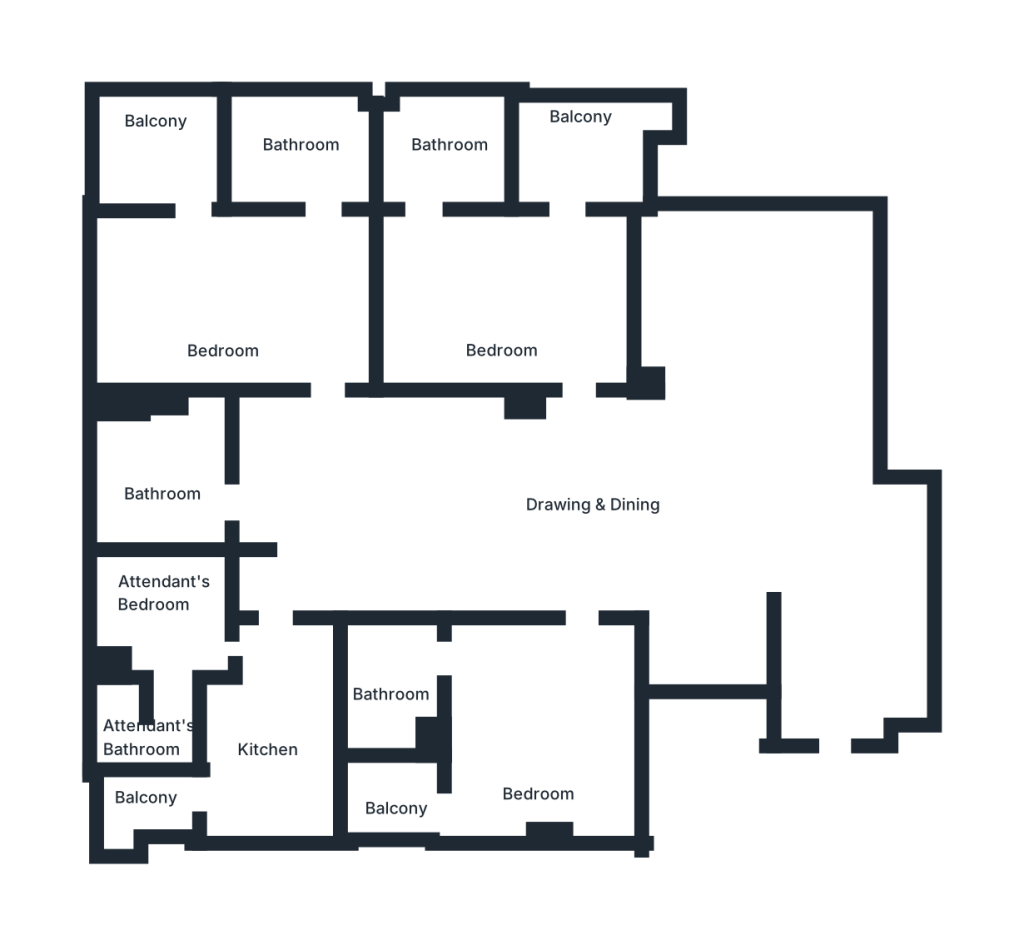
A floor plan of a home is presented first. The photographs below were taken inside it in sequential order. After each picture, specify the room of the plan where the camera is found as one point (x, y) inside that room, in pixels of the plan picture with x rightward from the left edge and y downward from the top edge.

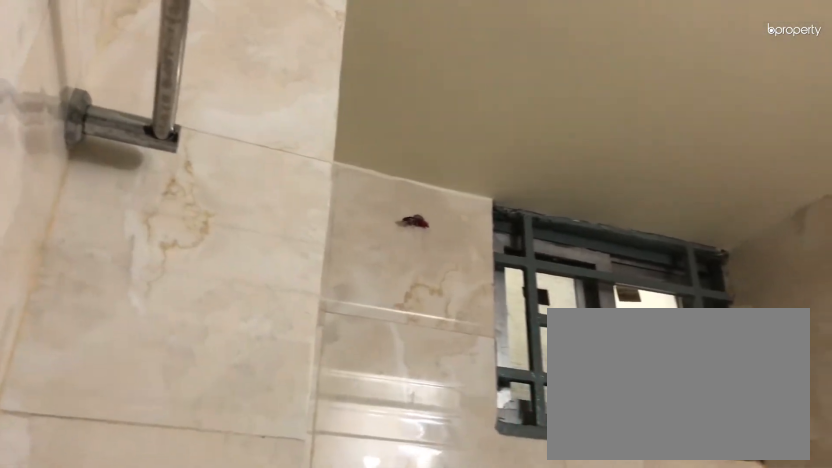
(390, 698)
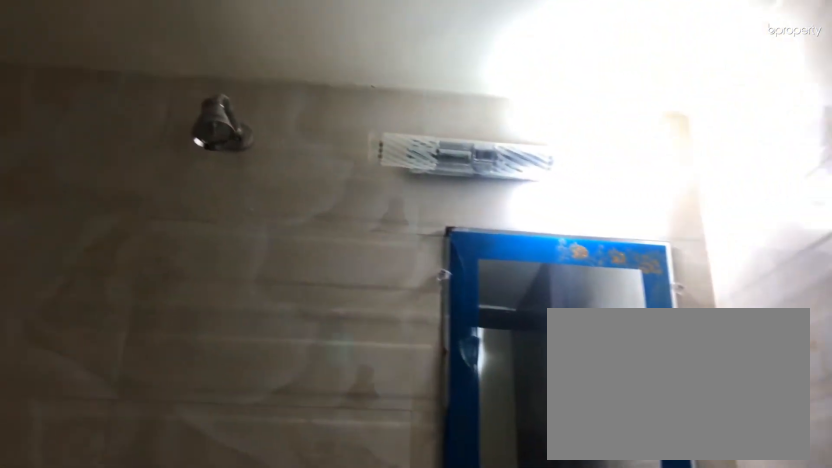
(390, 698)
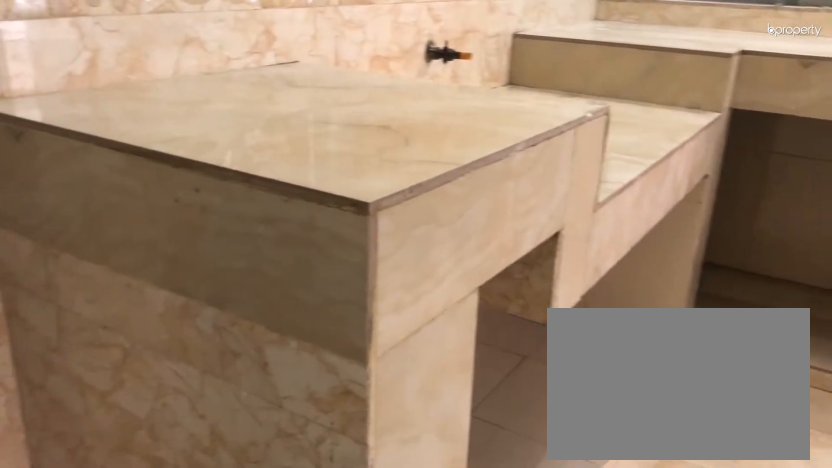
(277, 740)
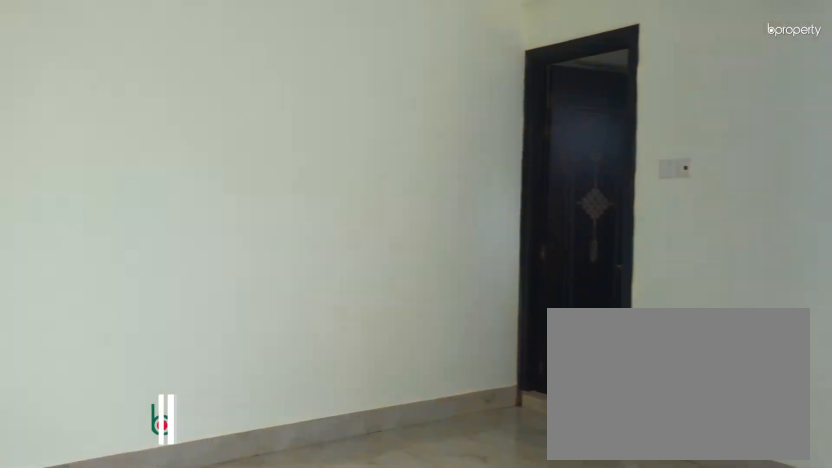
(508, 318)
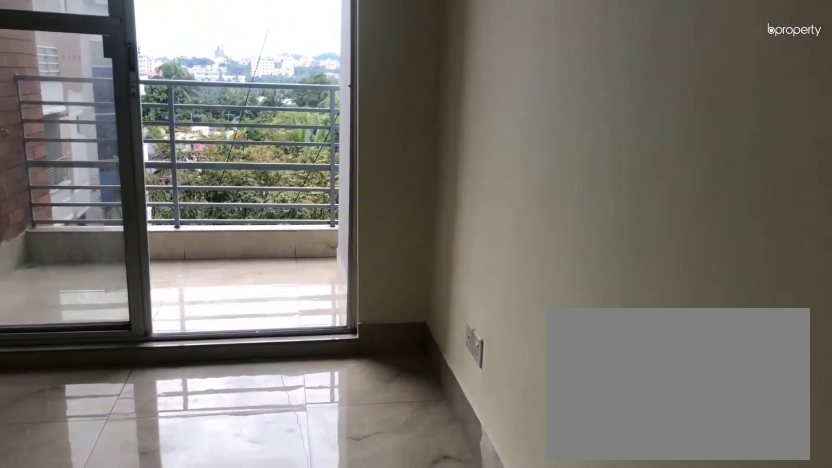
(508, 318)
